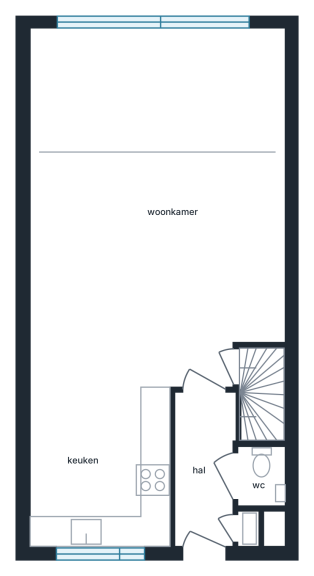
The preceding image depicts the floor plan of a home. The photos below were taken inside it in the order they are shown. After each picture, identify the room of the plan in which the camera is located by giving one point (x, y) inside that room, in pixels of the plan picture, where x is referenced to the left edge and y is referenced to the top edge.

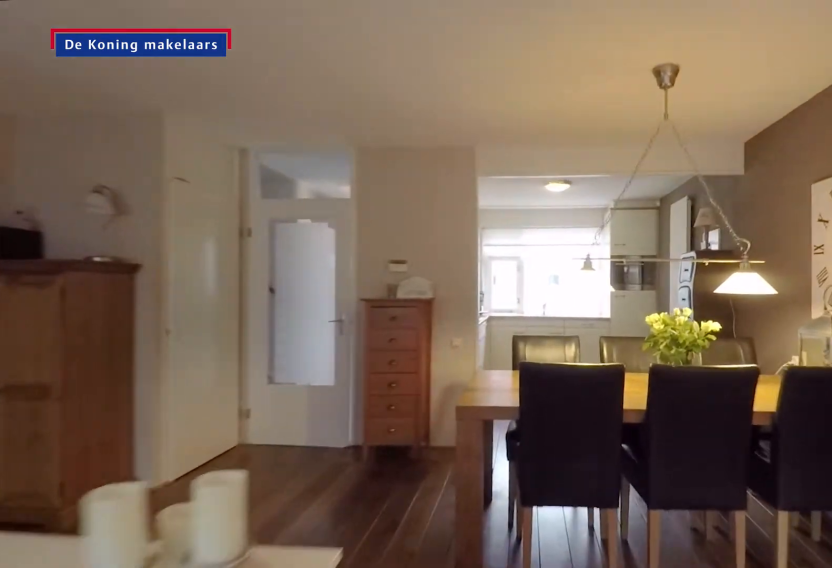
(34, 305)
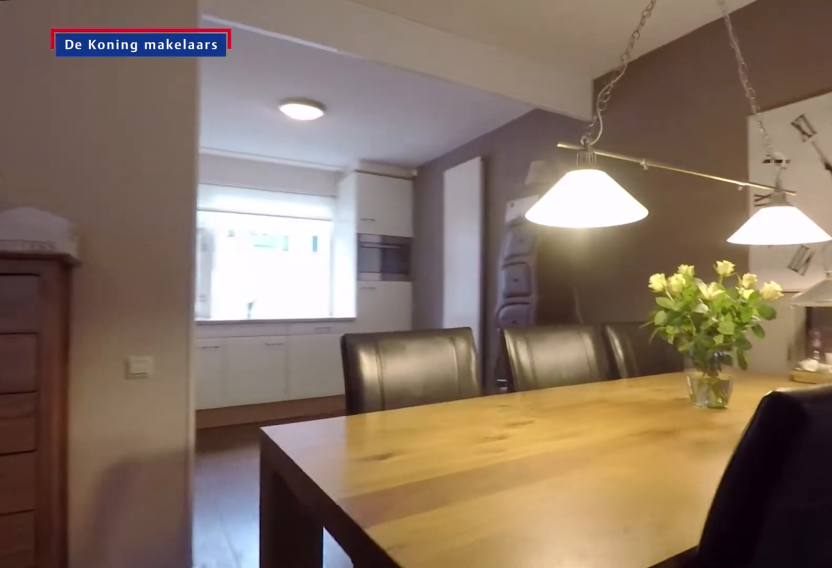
(34, 305)
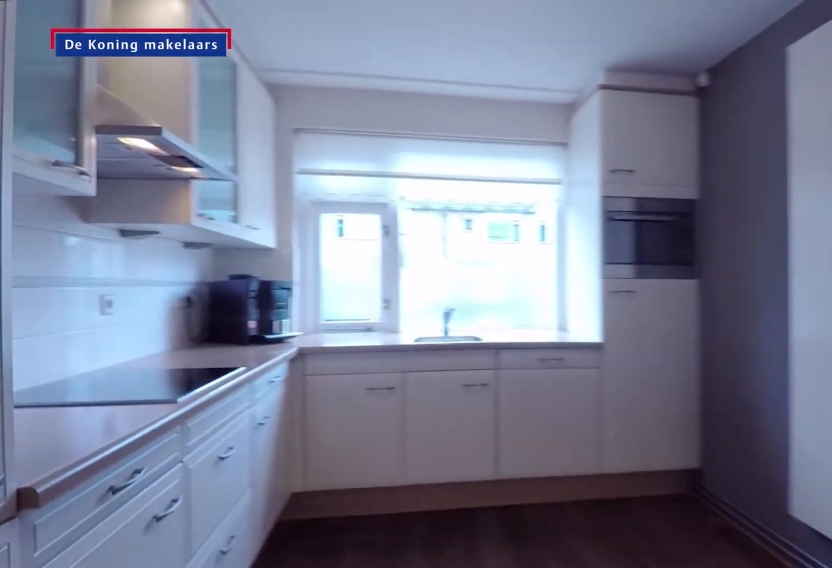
(100, 467)
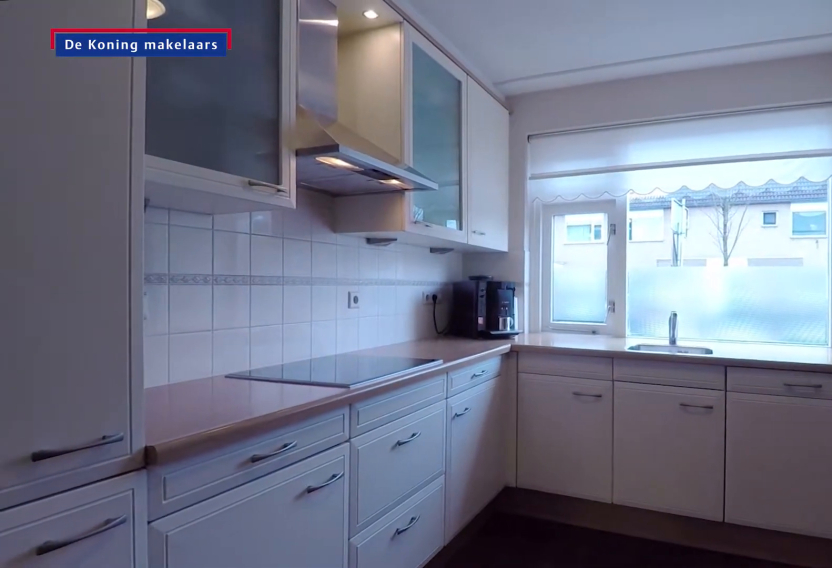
(100, 467)
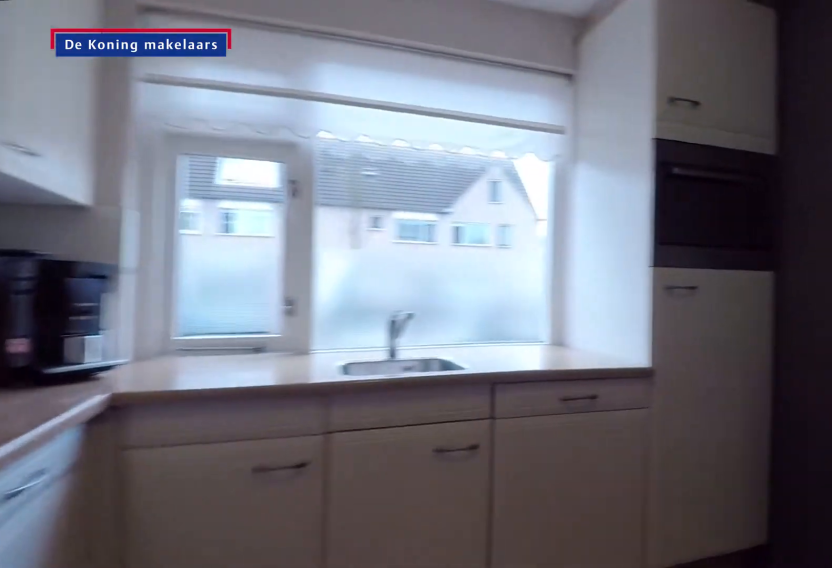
(100, 467)
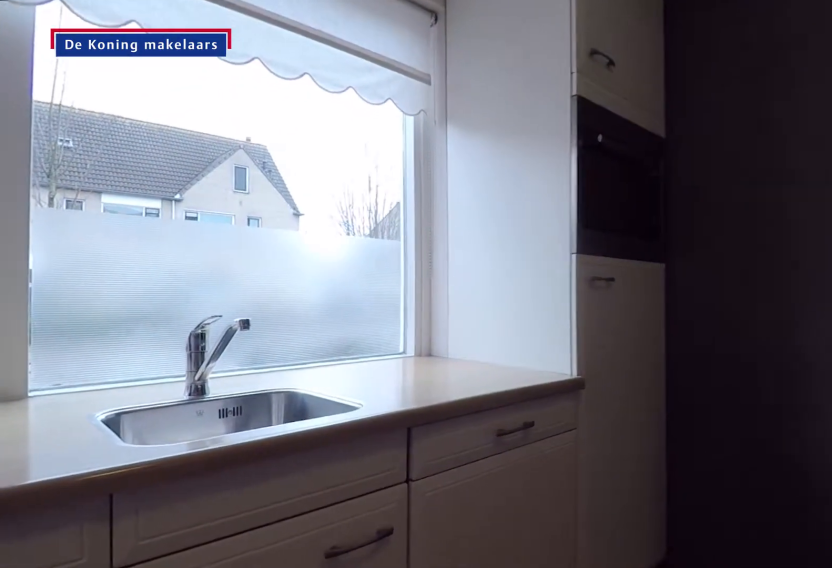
(100, 467)
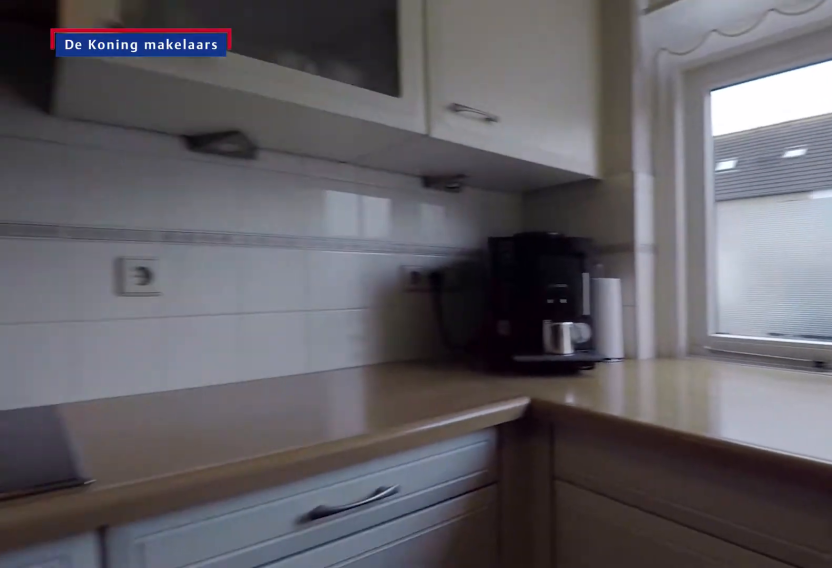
(100, 467)
